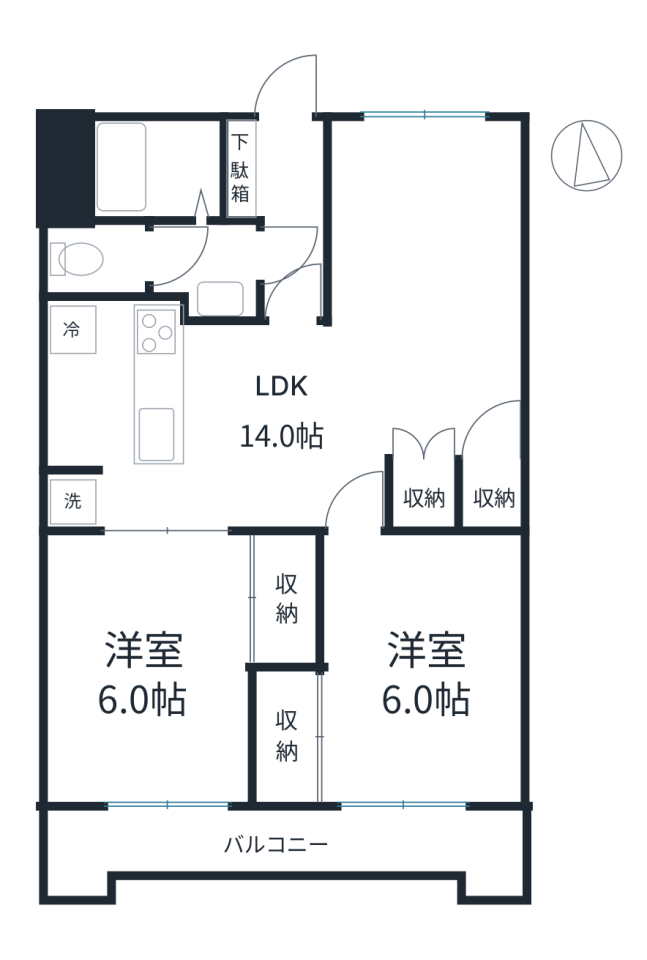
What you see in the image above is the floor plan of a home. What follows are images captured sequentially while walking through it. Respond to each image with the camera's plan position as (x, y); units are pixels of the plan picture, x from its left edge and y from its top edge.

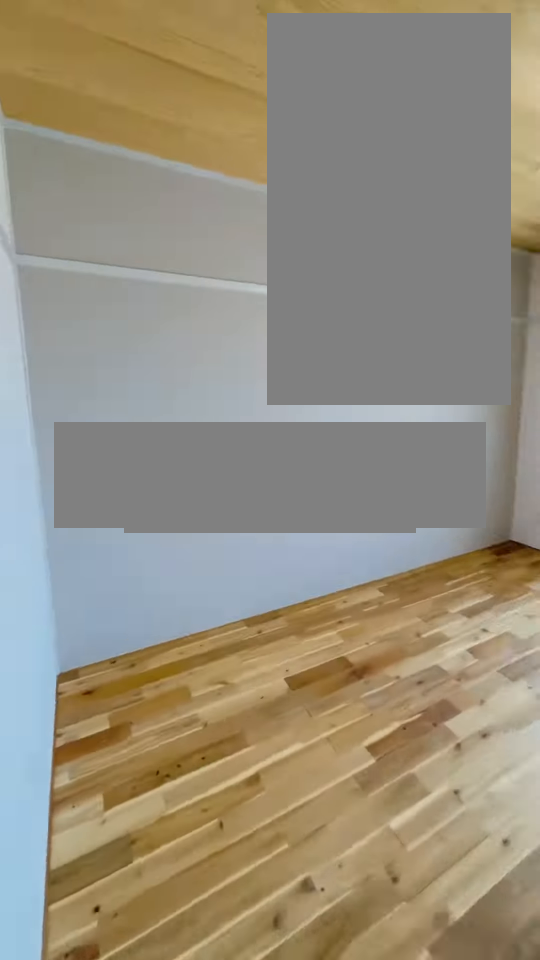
(390, 565)
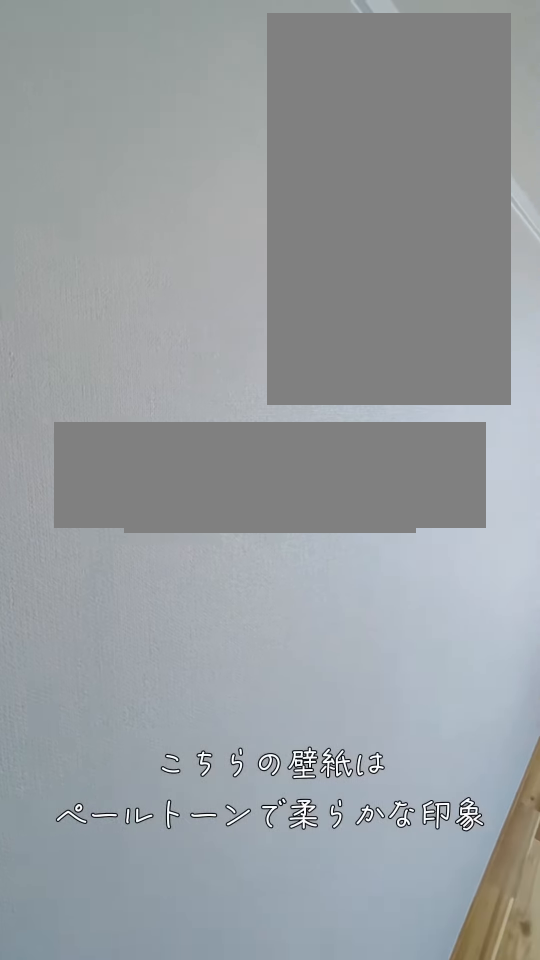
(500, 561)
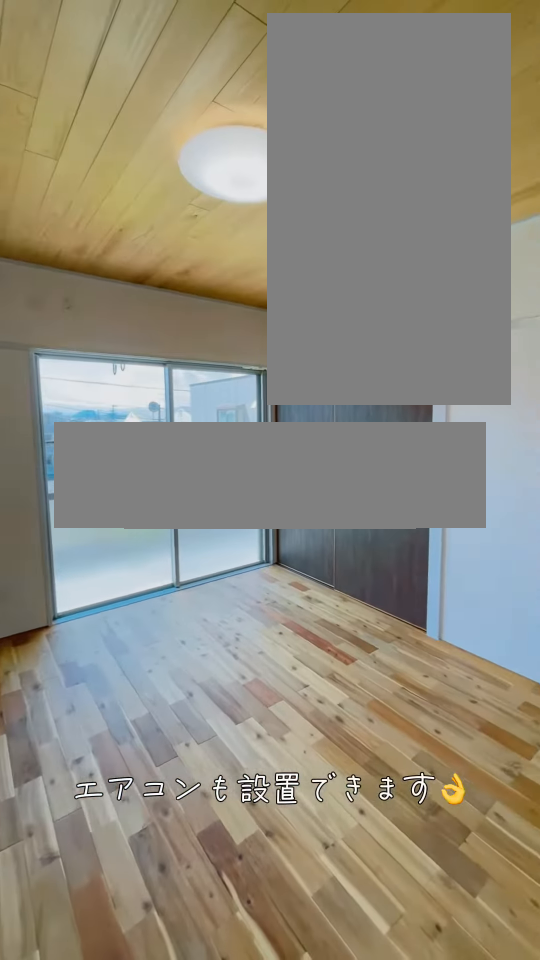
(499, 561)
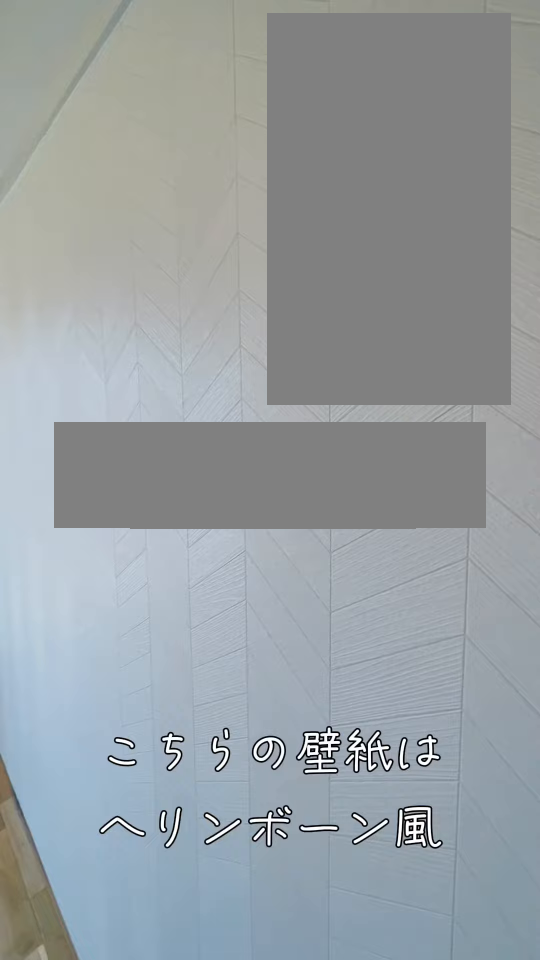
(87, 612)
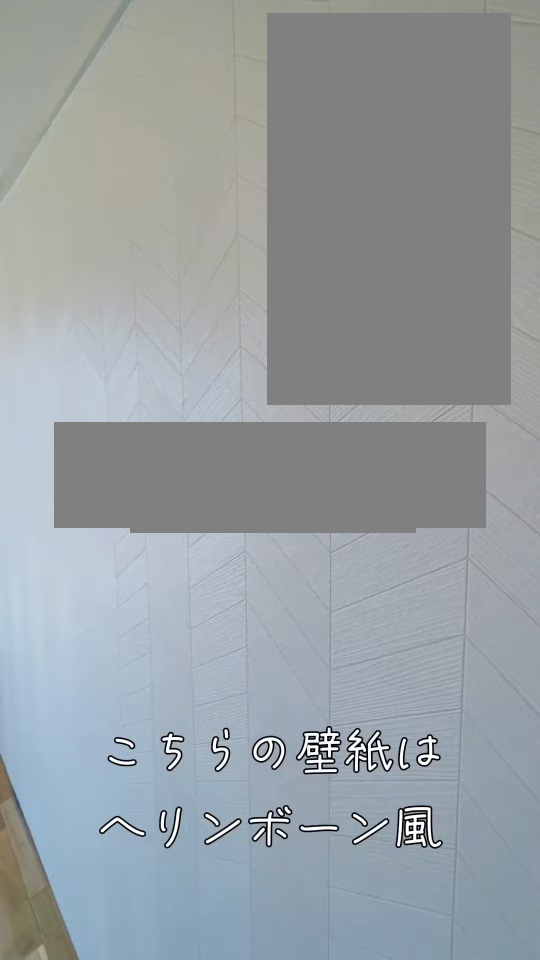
(87, 612)
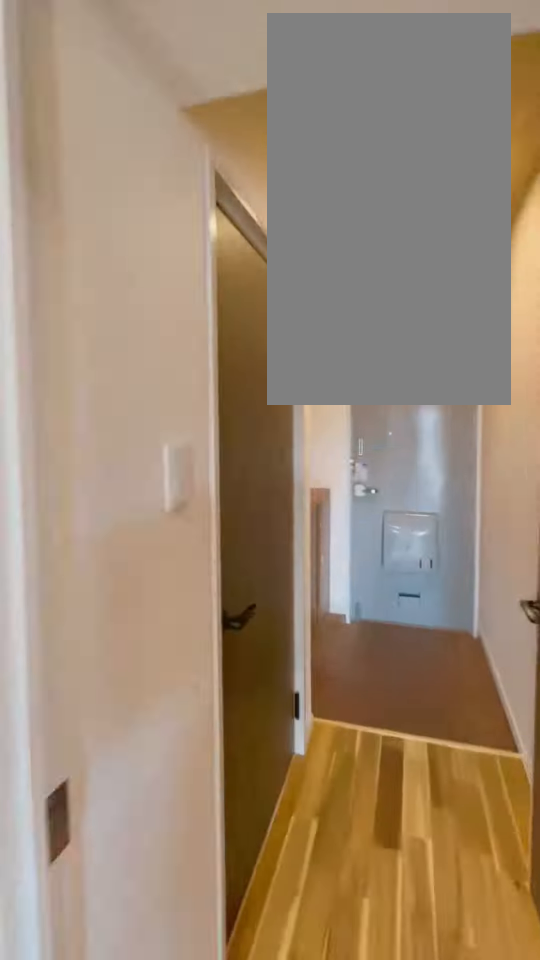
(290, 376)
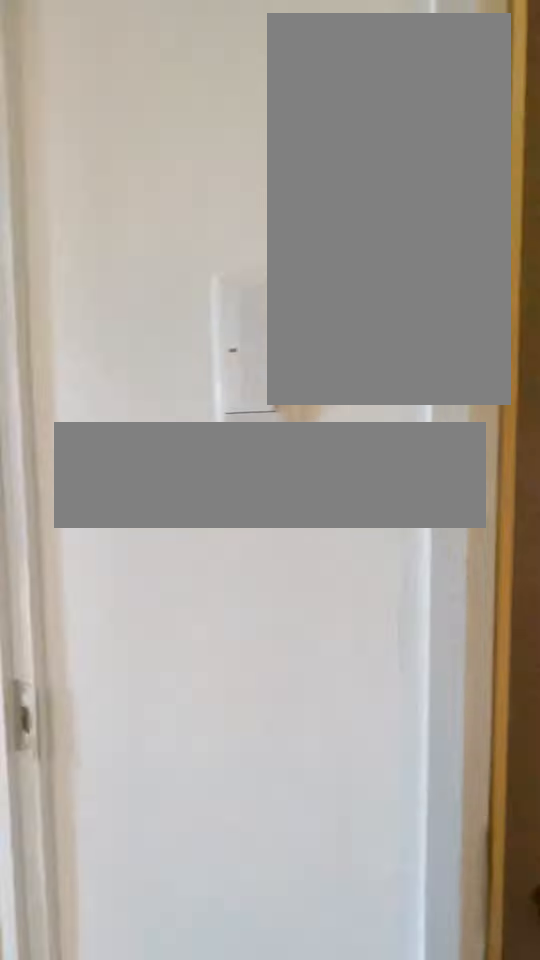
(292, 330)
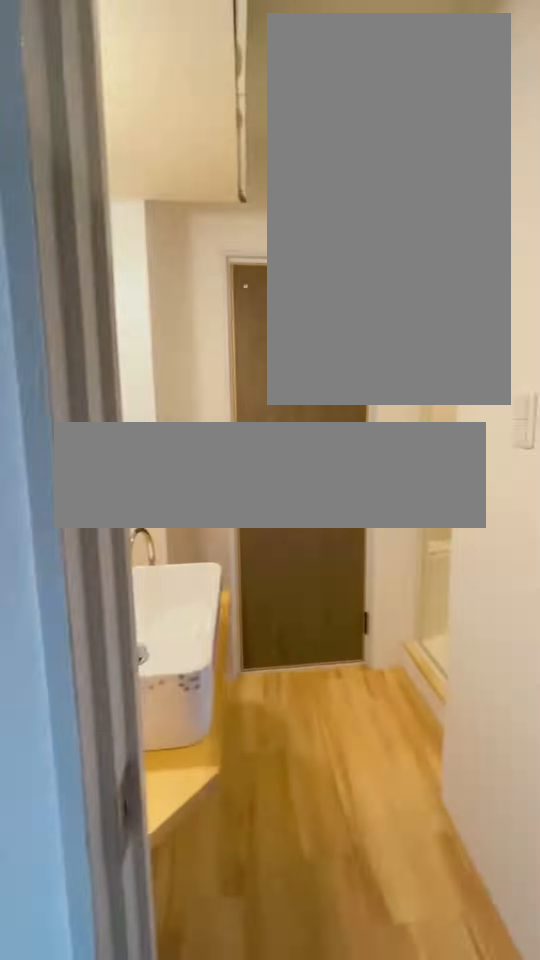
(292, 291)
